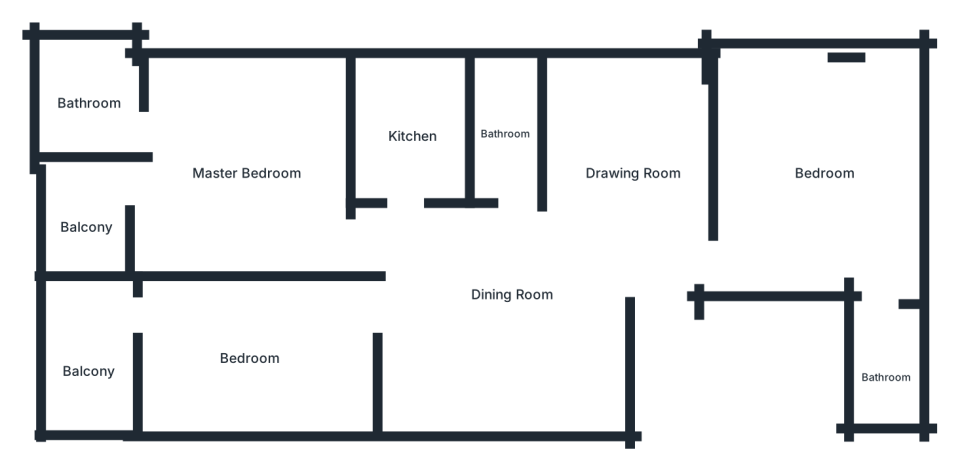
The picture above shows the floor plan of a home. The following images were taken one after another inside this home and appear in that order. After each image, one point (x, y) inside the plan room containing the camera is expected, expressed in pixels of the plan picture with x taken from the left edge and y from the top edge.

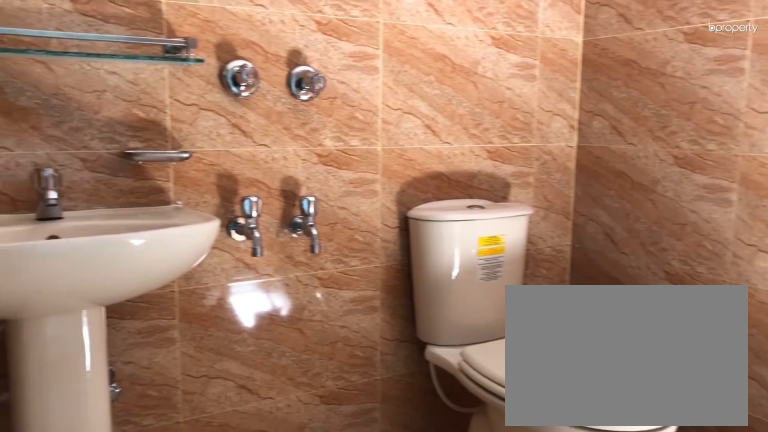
(89, 114)
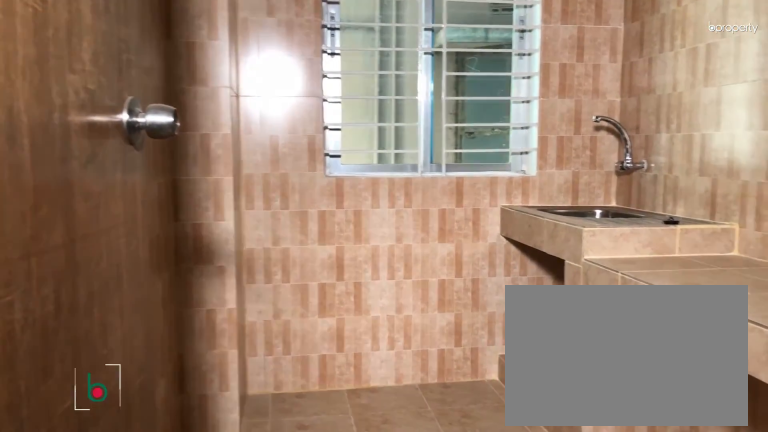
(412, 138)
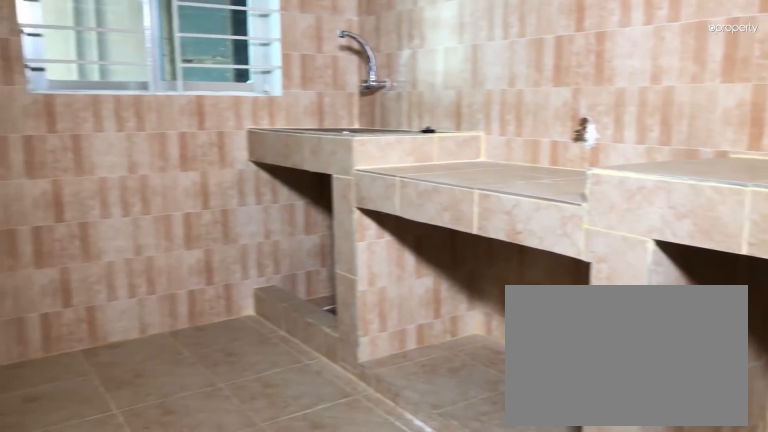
(412, 138)
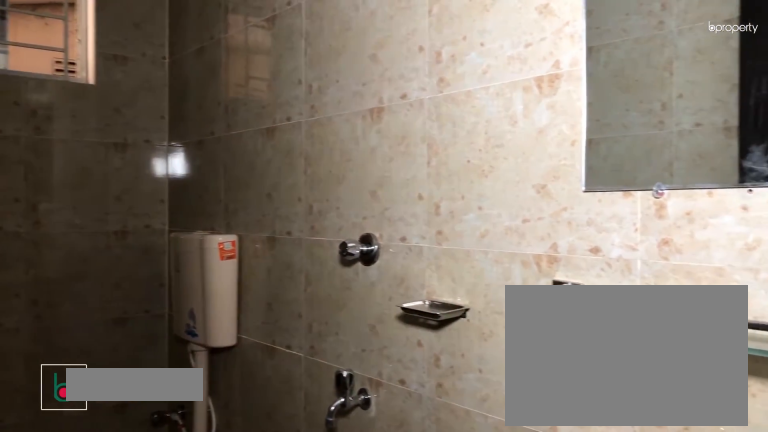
(509, 139)
